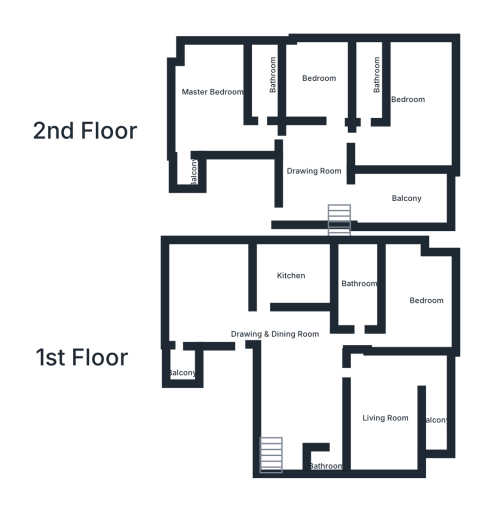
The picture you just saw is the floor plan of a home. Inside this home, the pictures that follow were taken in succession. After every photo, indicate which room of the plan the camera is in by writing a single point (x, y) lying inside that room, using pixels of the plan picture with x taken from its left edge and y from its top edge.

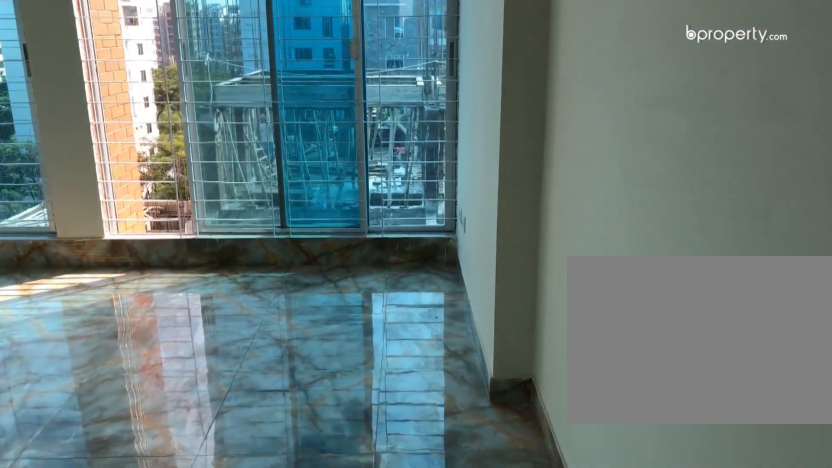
(419, 122)
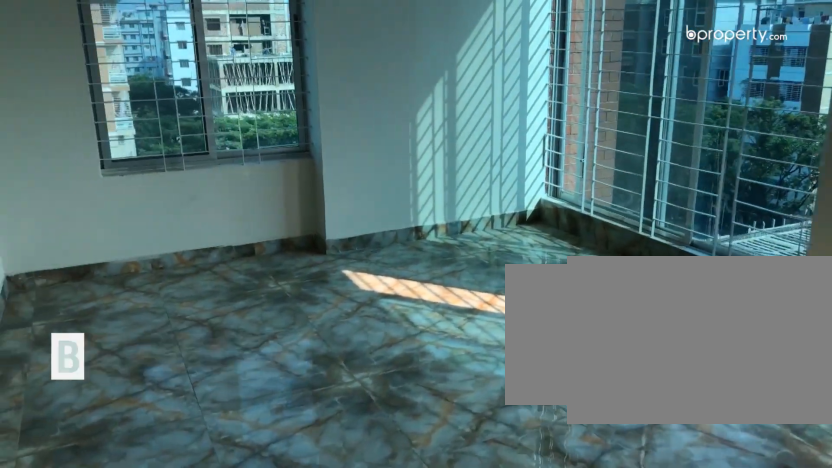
(419, 126)
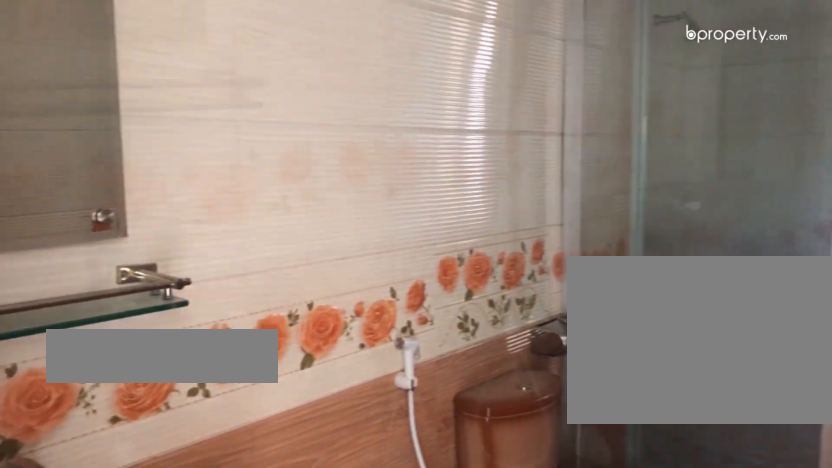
(368, 88)
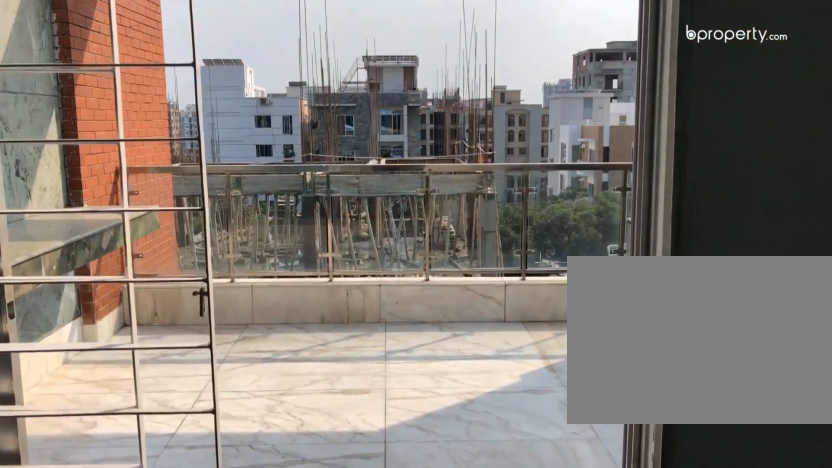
(378, 191)
